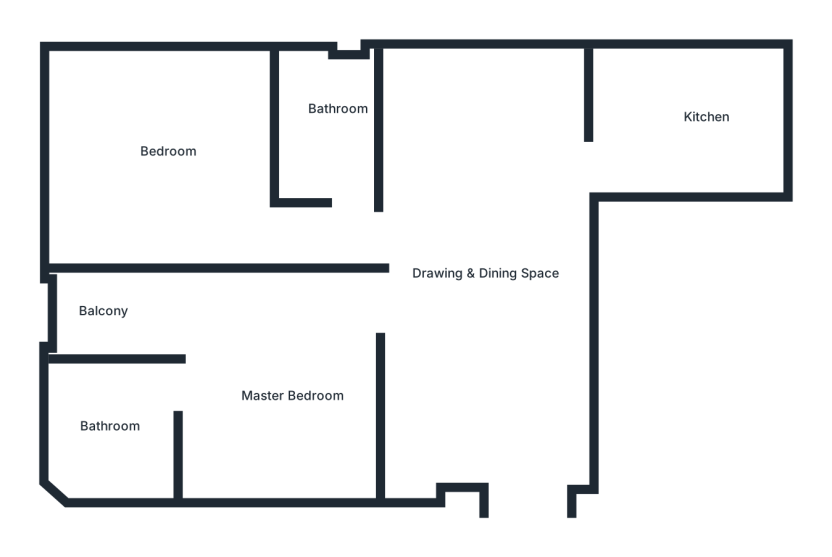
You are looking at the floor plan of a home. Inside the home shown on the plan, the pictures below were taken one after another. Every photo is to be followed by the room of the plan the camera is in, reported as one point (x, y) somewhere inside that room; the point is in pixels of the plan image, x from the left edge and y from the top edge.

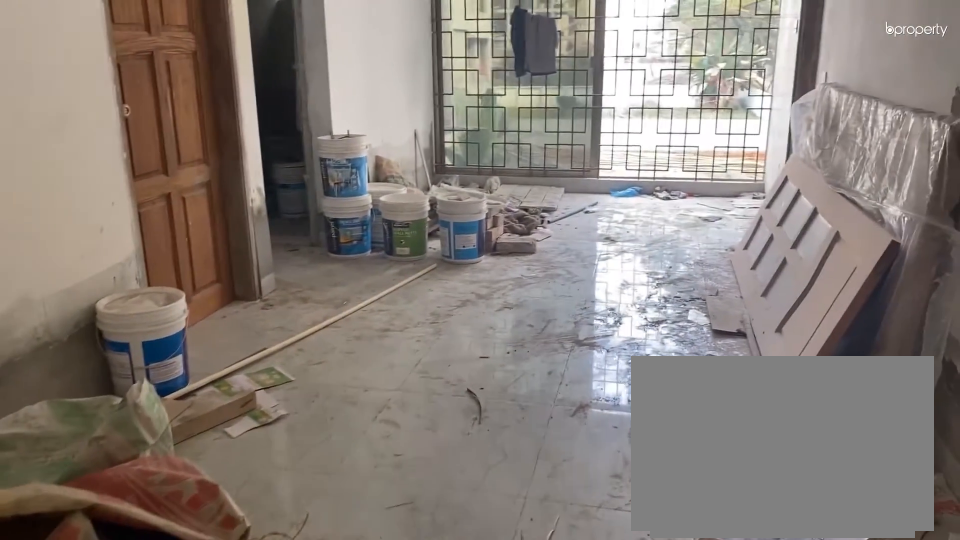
(523, 439)
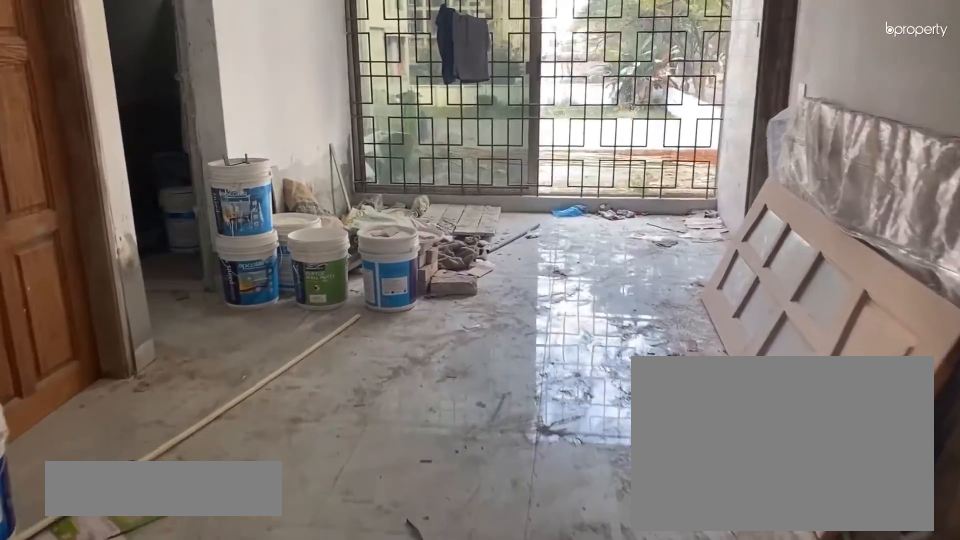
(523, 439)
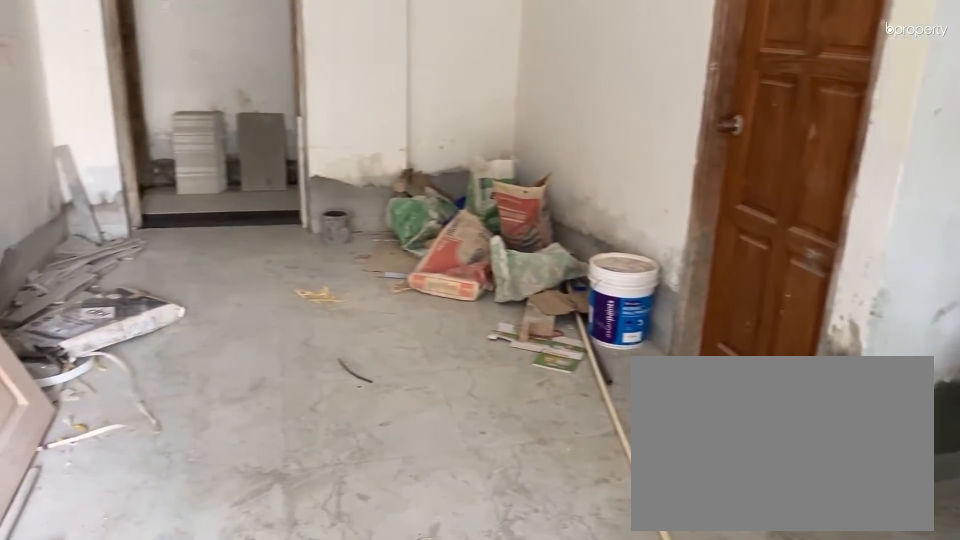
(494, 310)
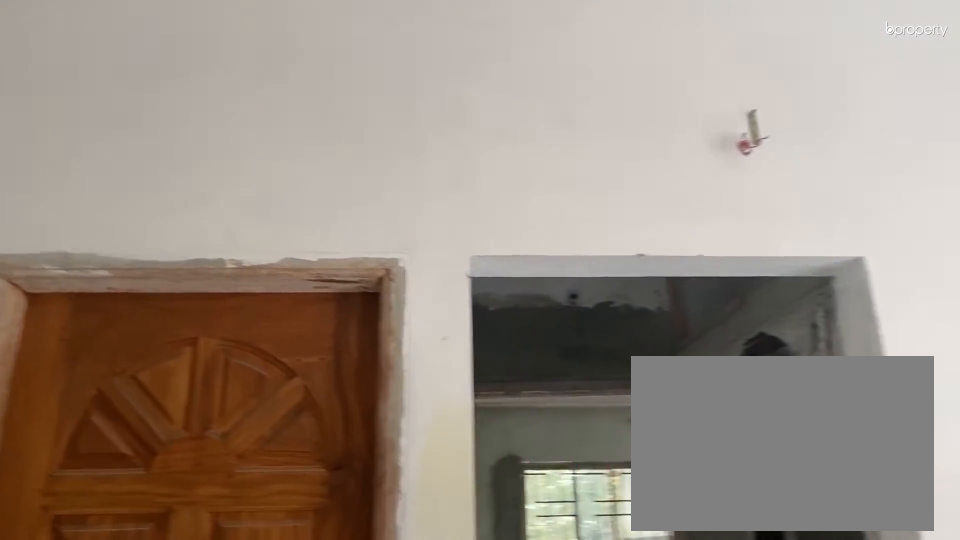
(494, 310)
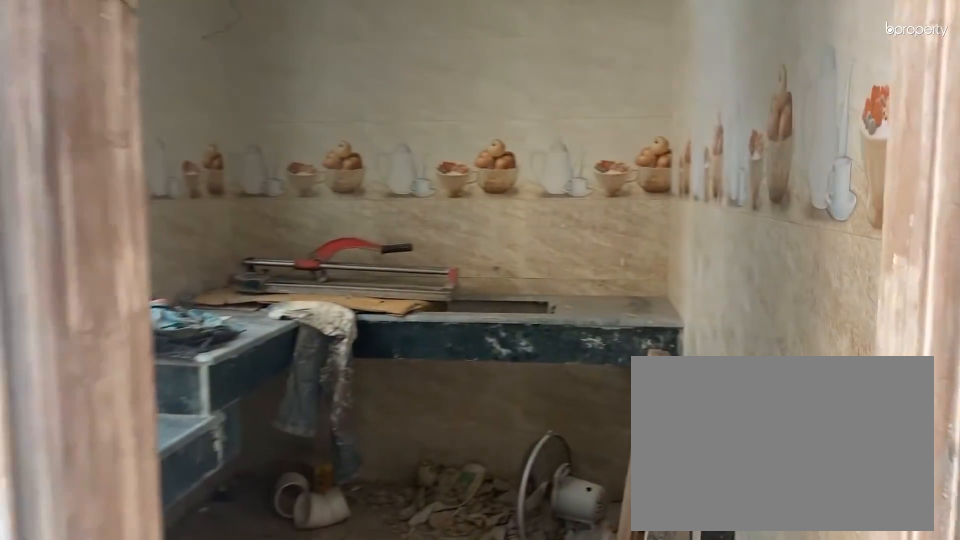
(606, 158)
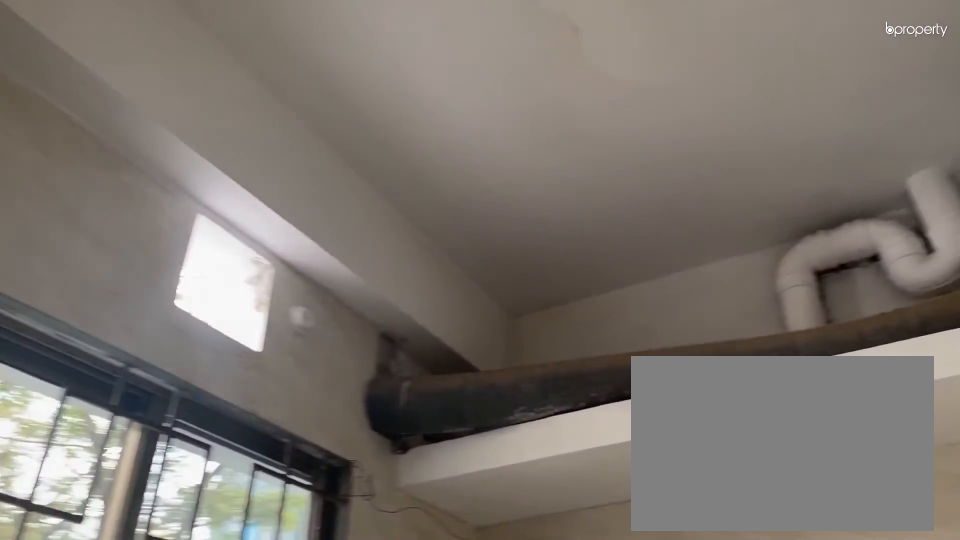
(701, 117)
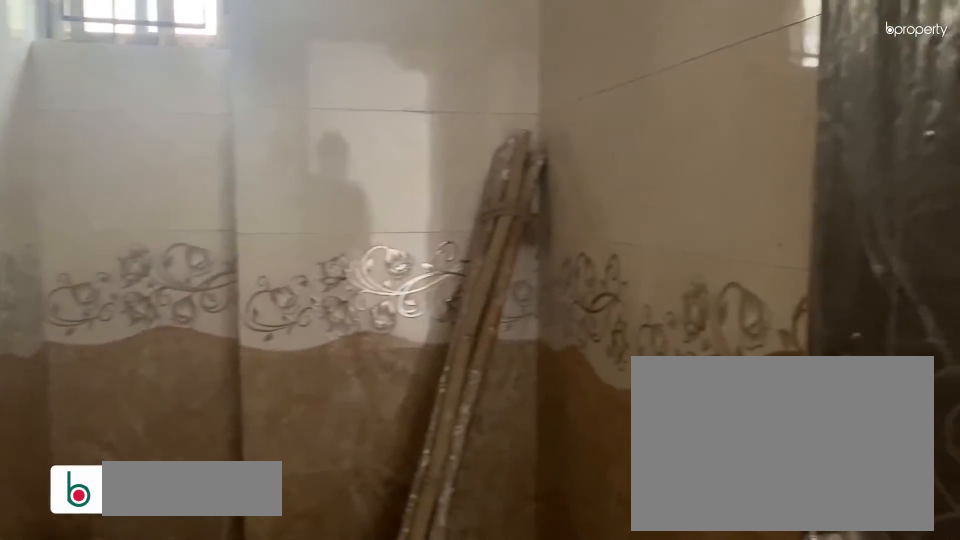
(331, 130)
